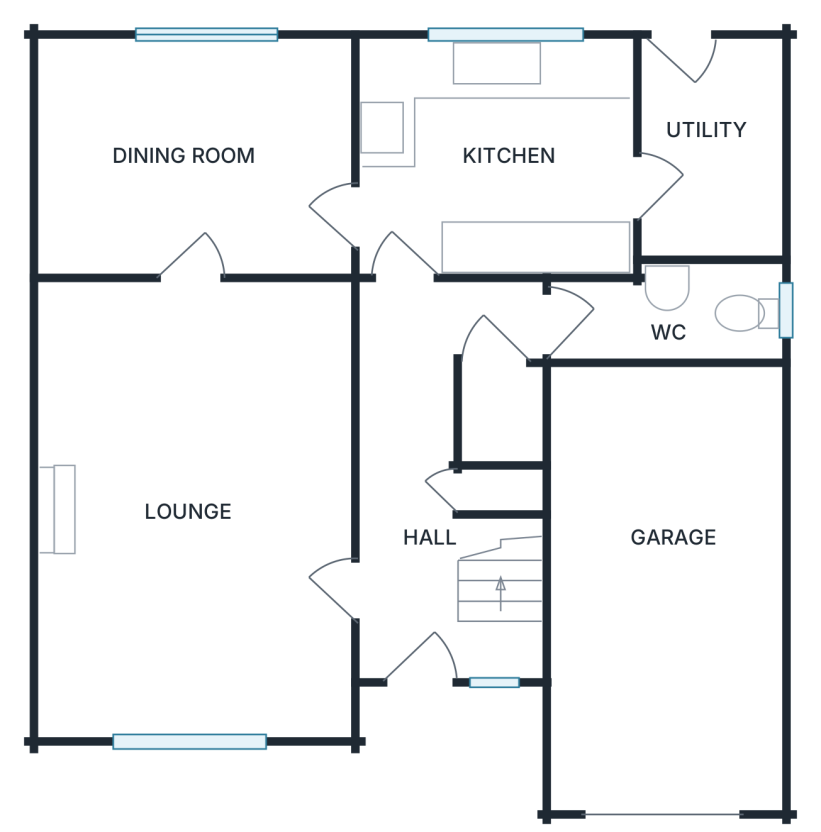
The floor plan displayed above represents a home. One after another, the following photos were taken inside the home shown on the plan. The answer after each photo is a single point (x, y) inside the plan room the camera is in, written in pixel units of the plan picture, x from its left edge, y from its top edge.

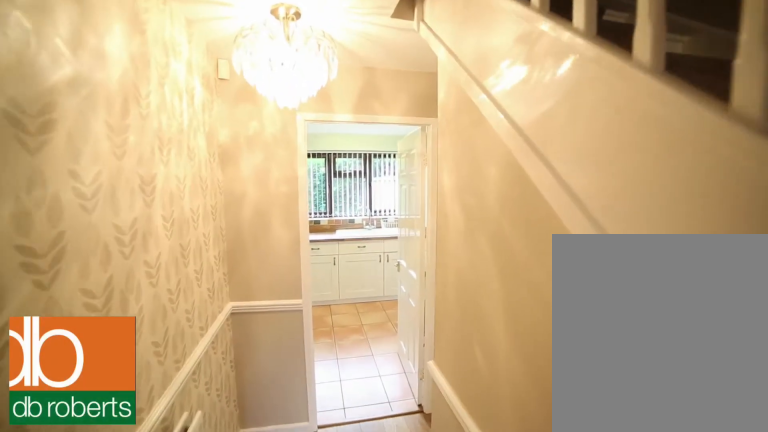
(426, 458)
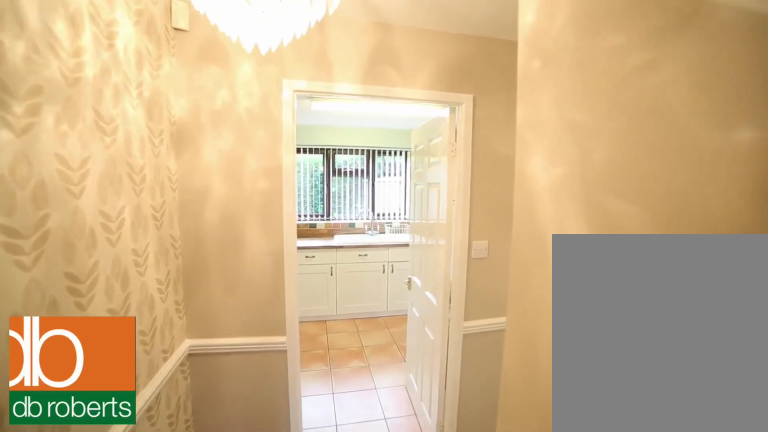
(426, 458)
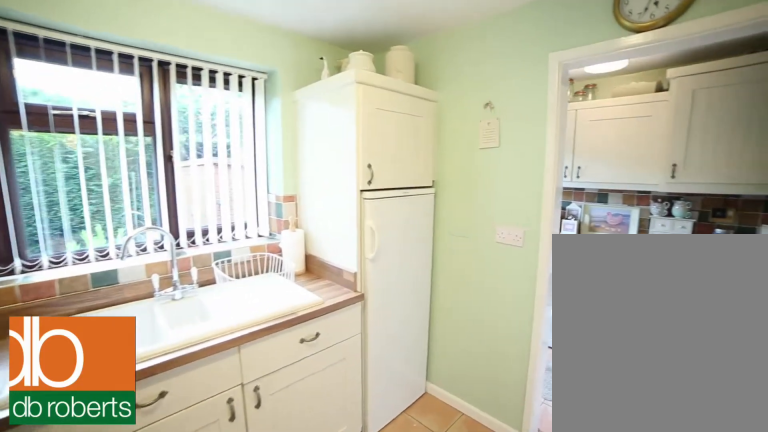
(499, 158)
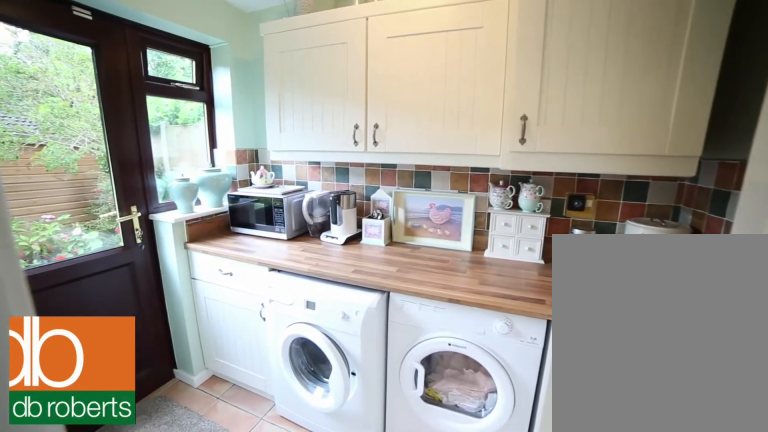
(715, 151)
